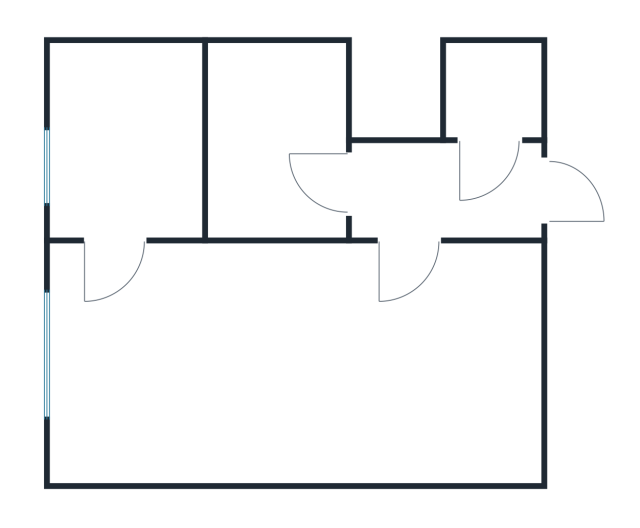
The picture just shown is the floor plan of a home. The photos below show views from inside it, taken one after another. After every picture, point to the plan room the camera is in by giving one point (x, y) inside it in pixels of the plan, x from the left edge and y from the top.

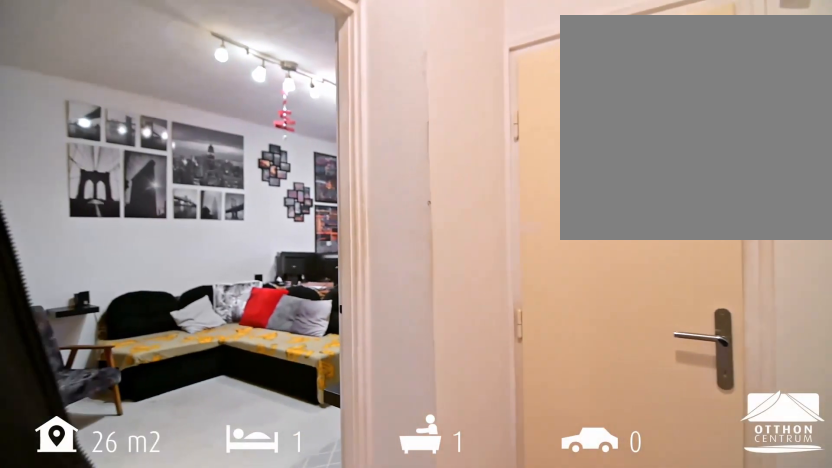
(441, 191)
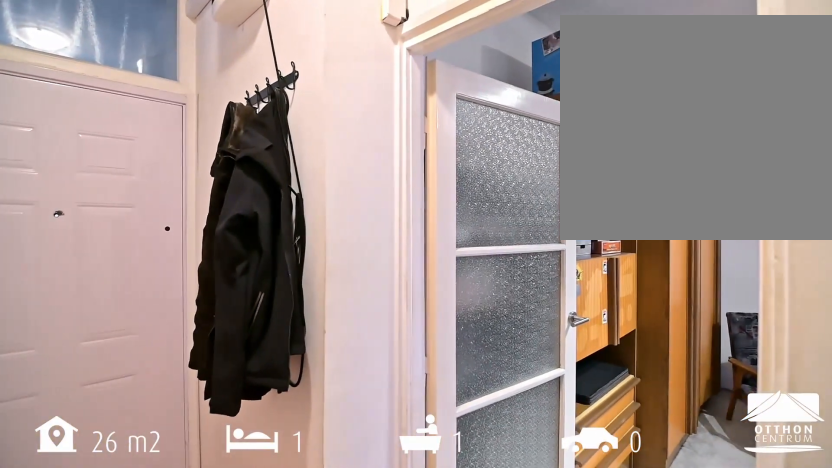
(442, 192)
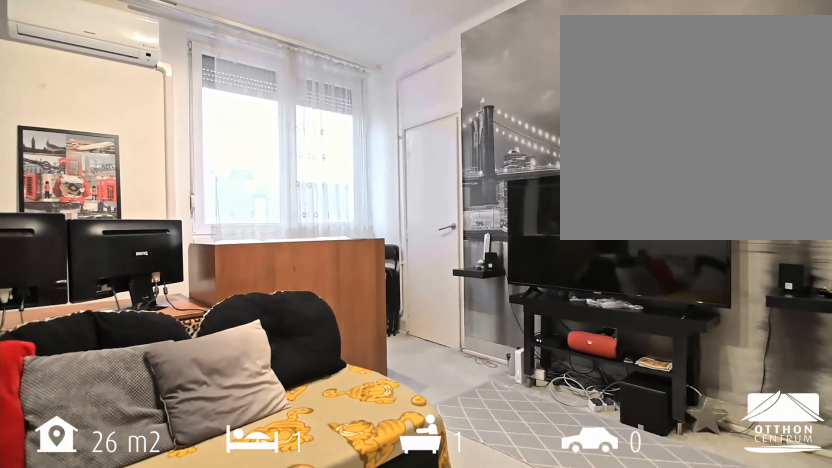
(292, 366)
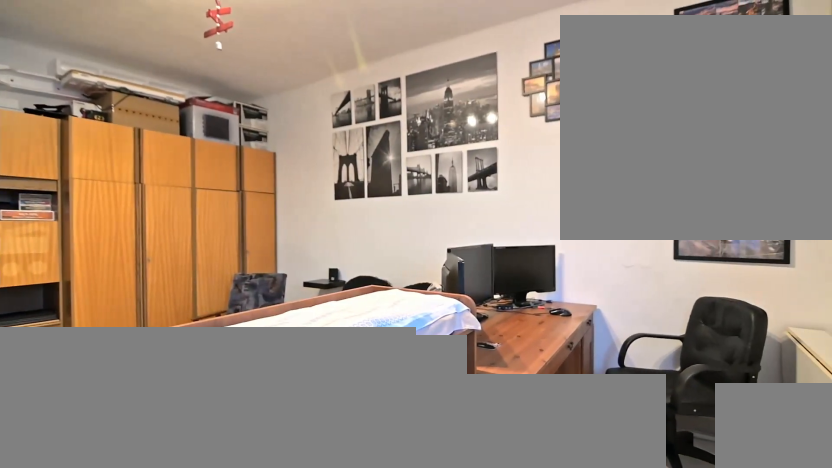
(292, 366)
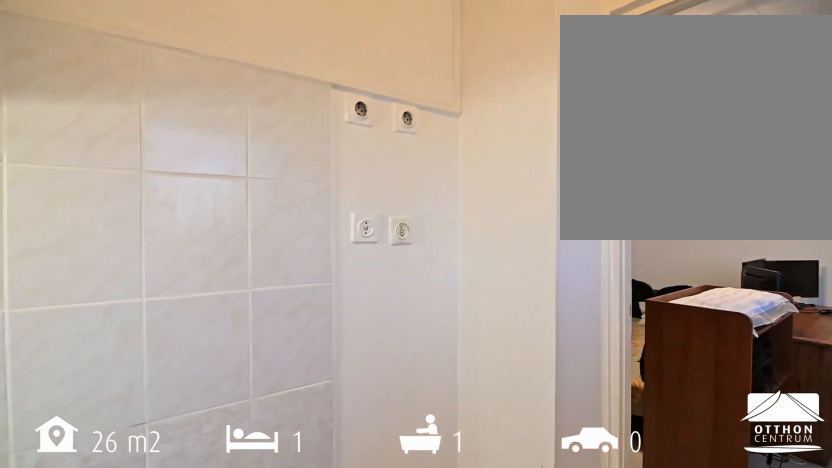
(126, 143)
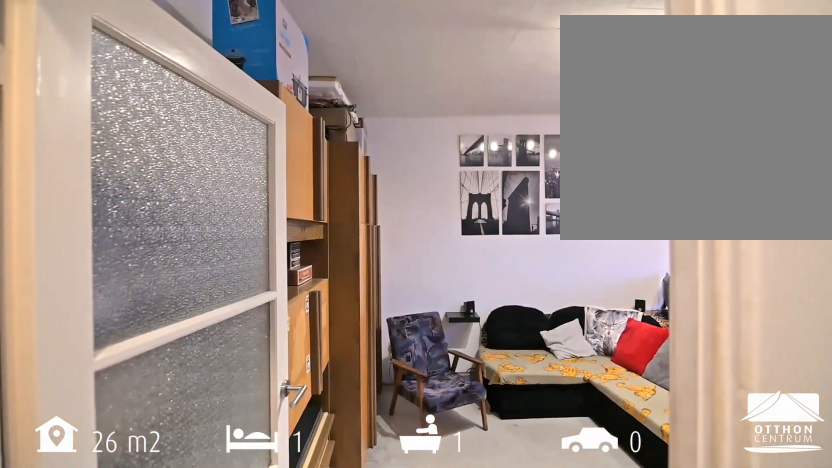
(405, 238)
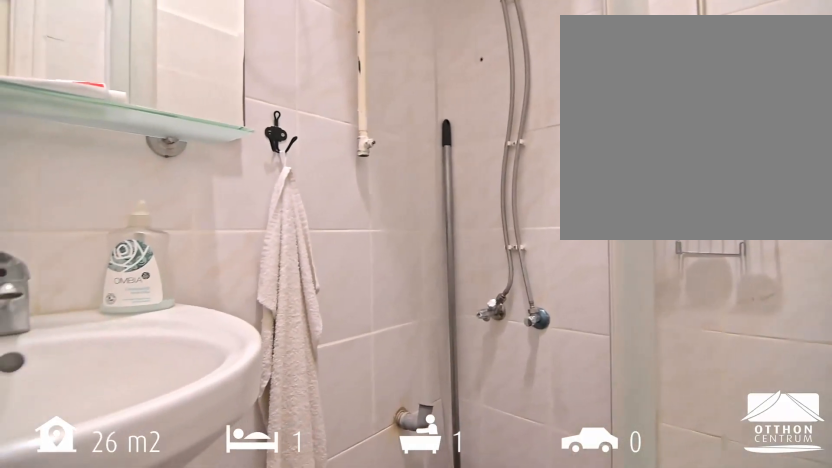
(276, 148)
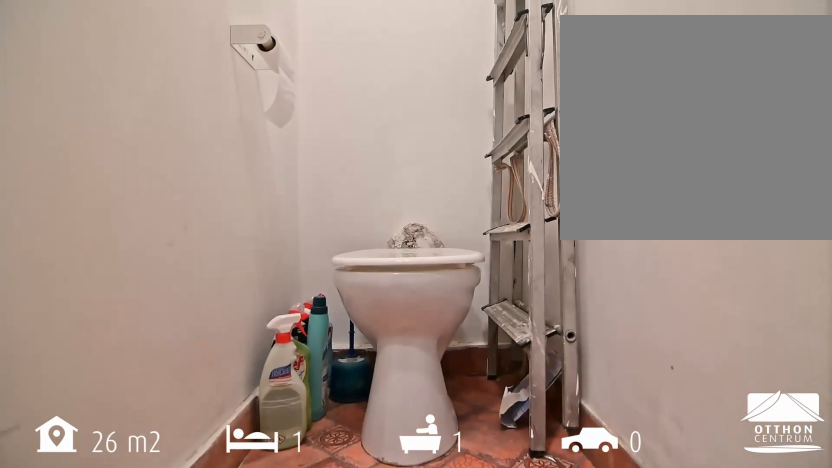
(494, 92)
